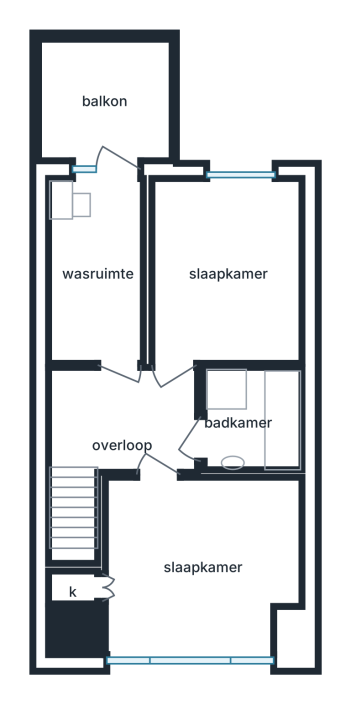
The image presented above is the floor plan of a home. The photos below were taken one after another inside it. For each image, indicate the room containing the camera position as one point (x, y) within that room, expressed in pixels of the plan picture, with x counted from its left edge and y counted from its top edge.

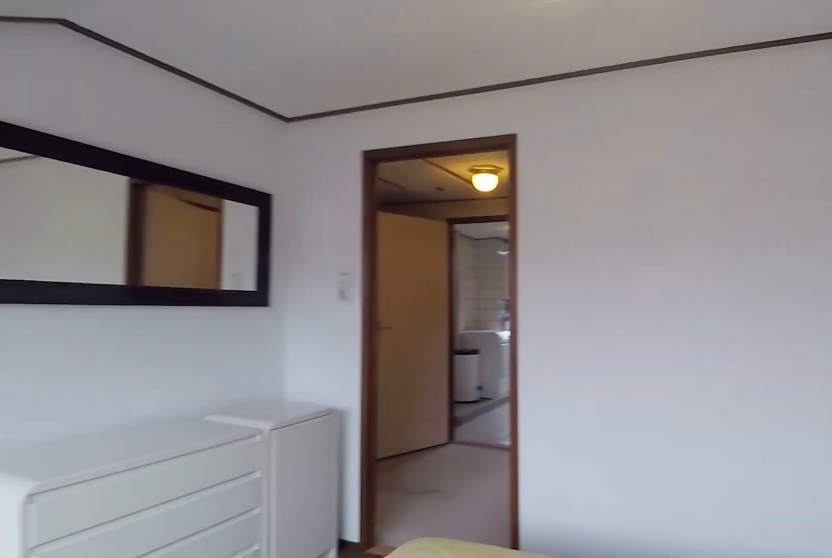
(198, 565)
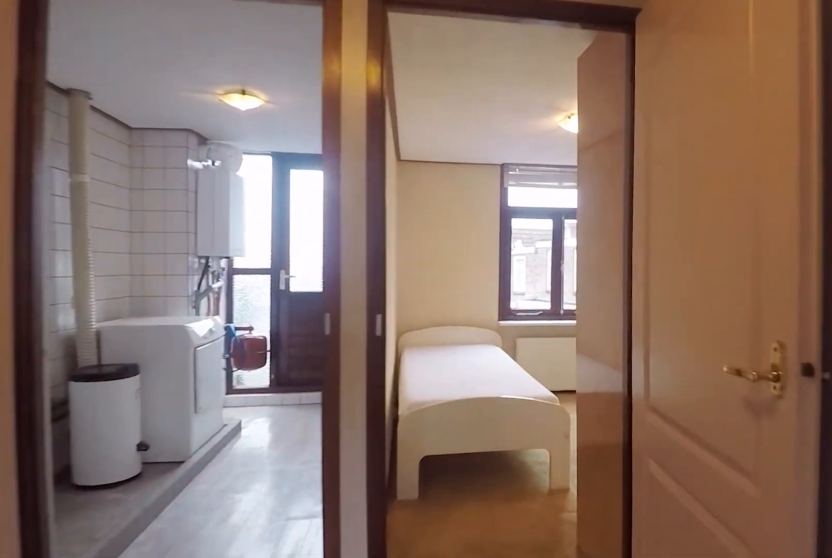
(127, 421)
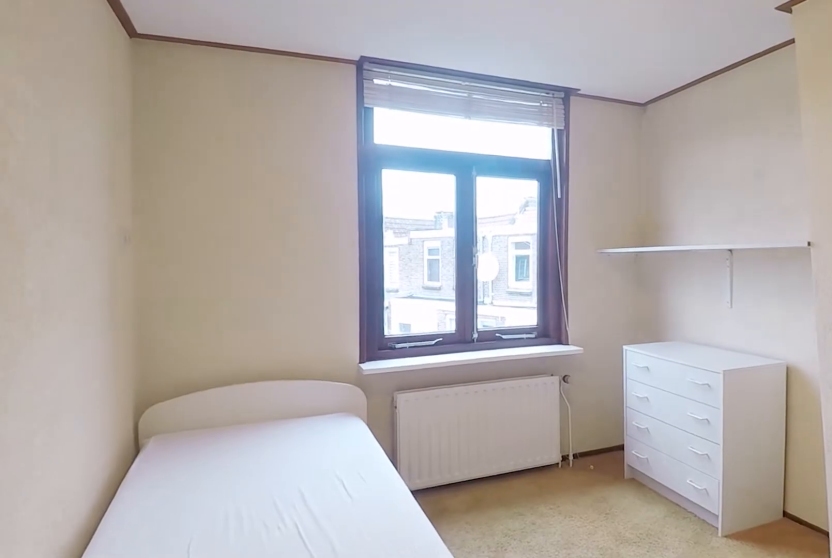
(227, 270)
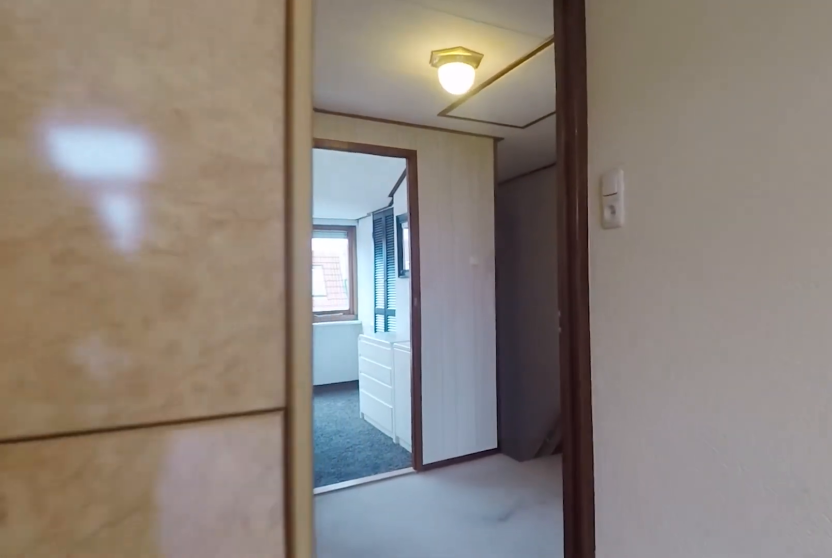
(227, 270)
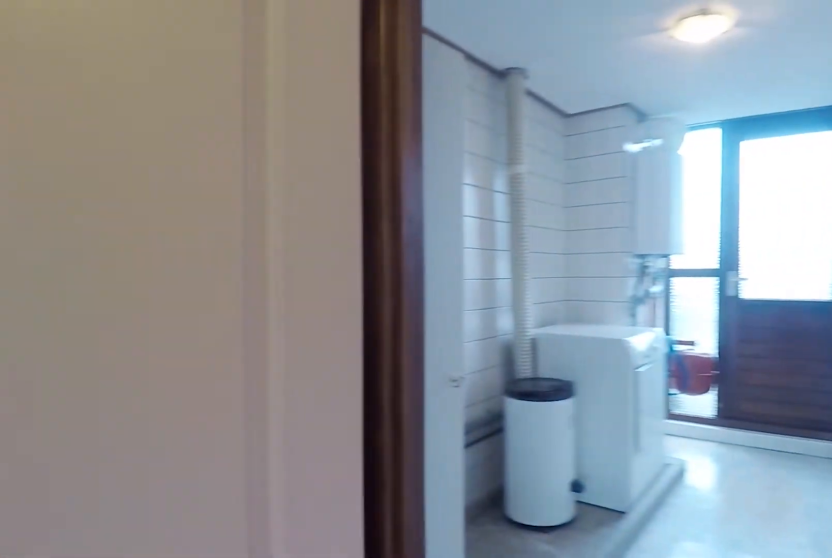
(127, 421)
